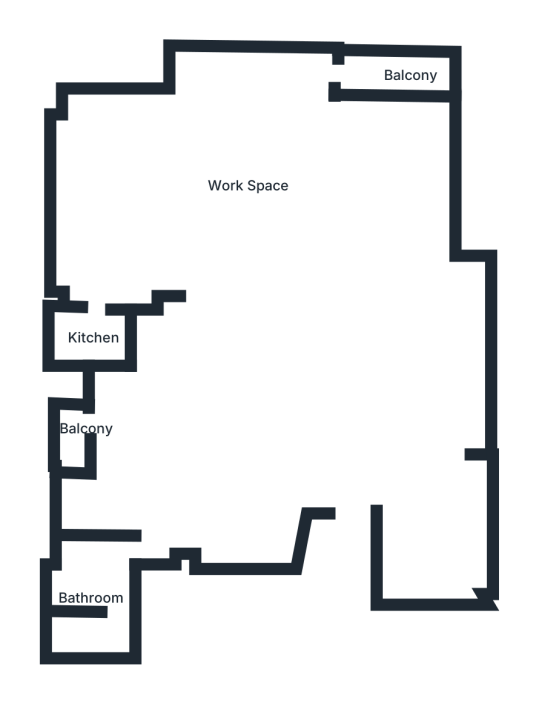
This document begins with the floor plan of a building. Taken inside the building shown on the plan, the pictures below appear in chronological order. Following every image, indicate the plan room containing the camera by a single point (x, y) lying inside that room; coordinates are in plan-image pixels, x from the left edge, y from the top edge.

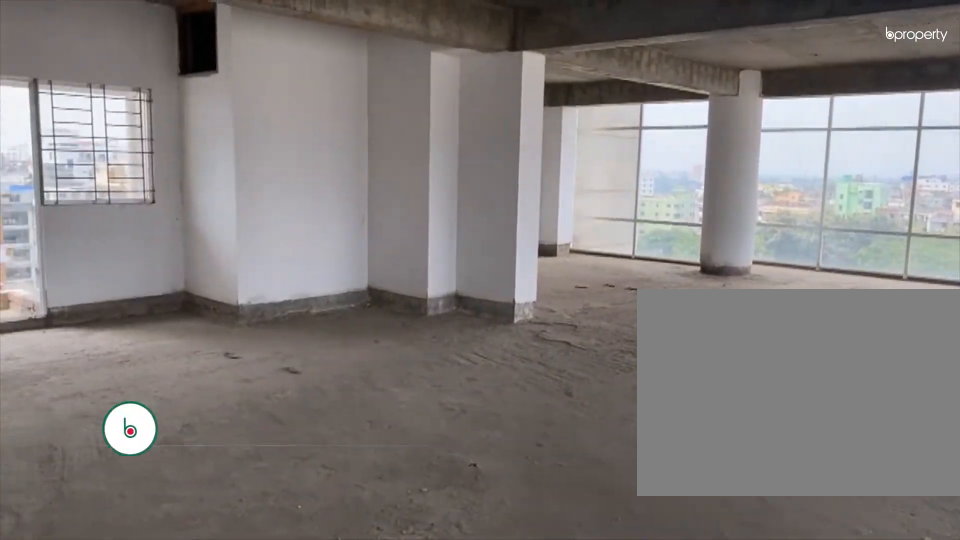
(297, 399)
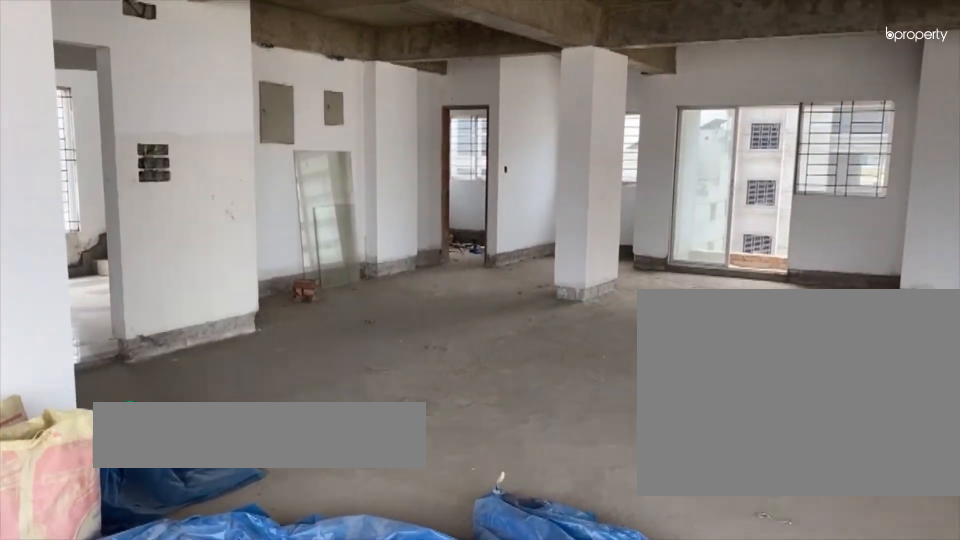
(399, 407)
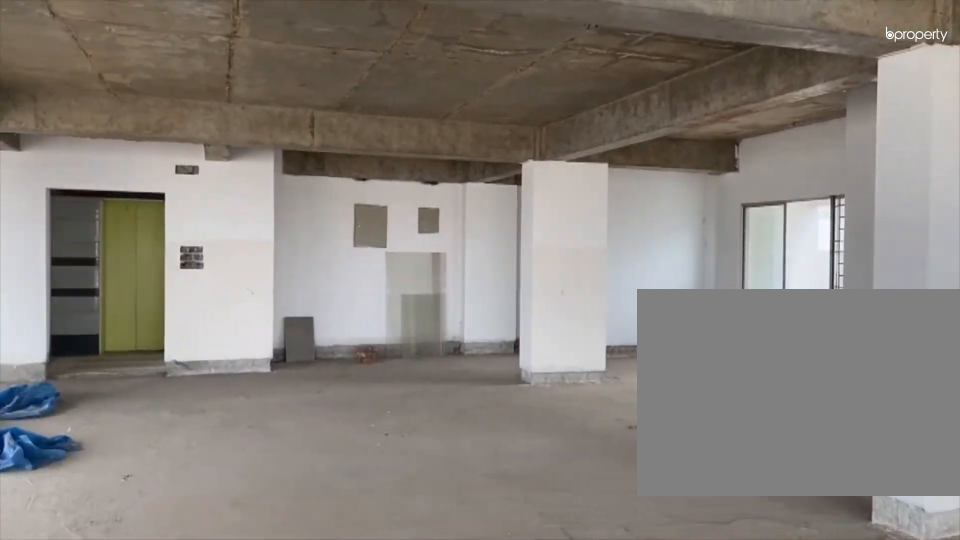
(215, 239)
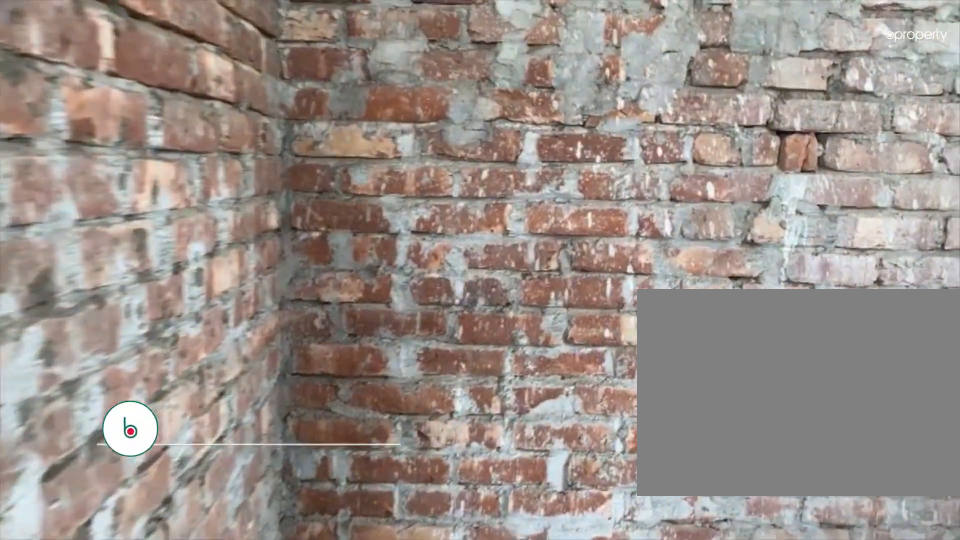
(94, 338)
